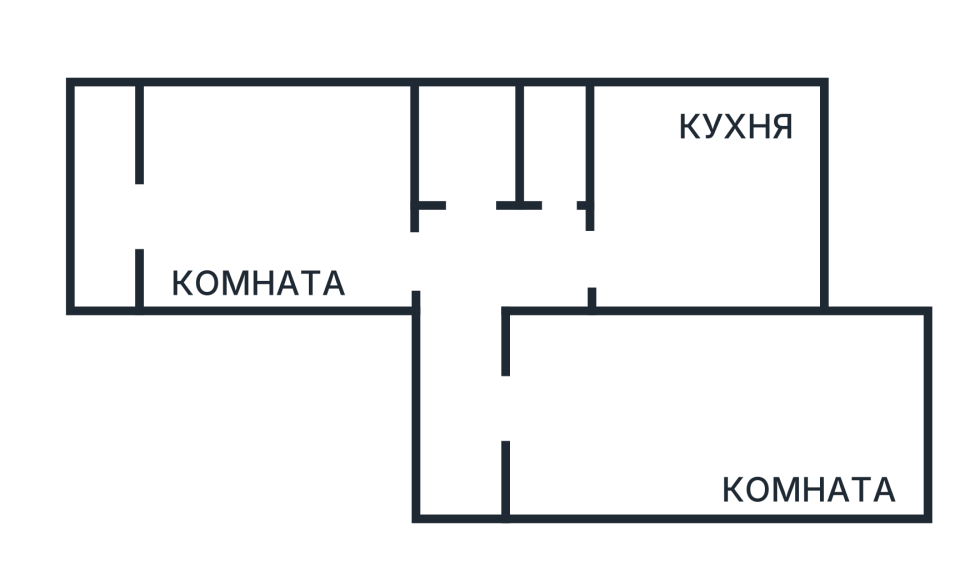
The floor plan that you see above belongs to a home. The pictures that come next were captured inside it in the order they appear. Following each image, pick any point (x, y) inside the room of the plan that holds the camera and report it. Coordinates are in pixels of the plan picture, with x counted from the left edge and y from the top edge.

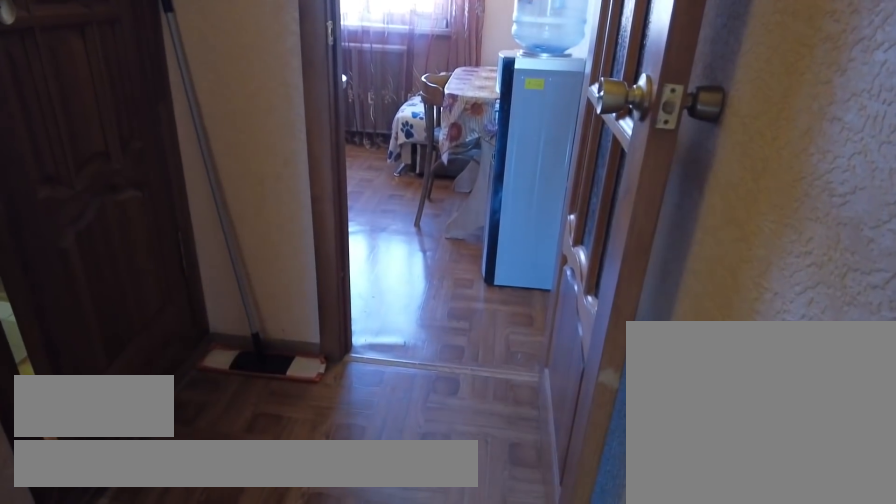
(471, 338)
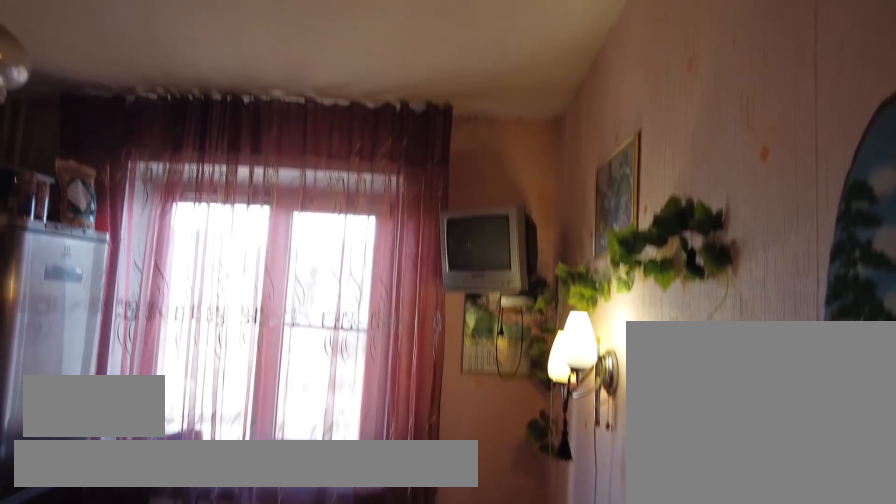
(646, 263)
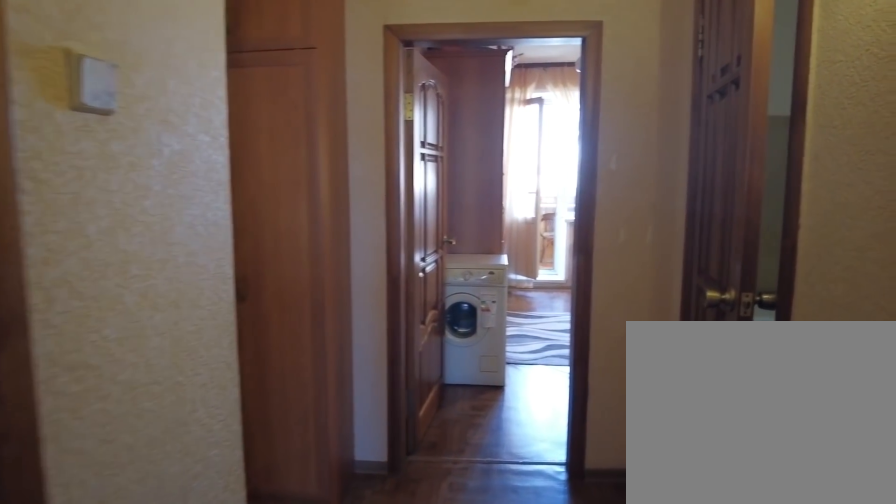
(589, 260)
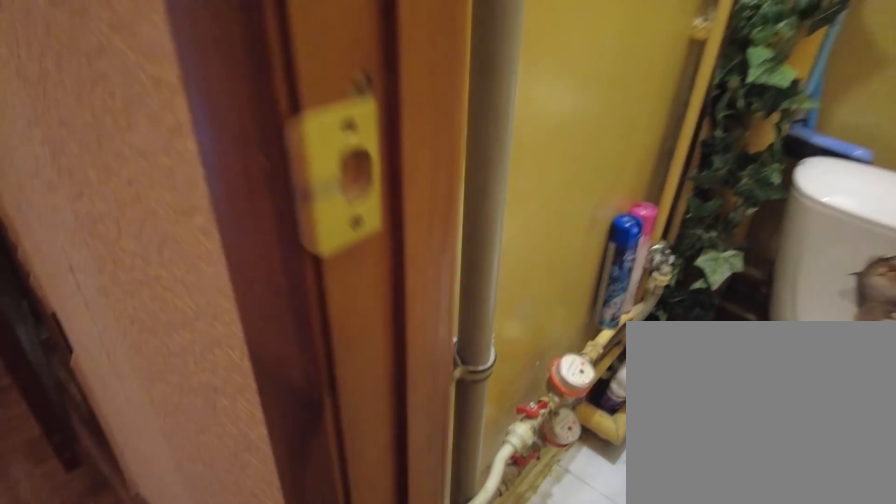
(558, 260)
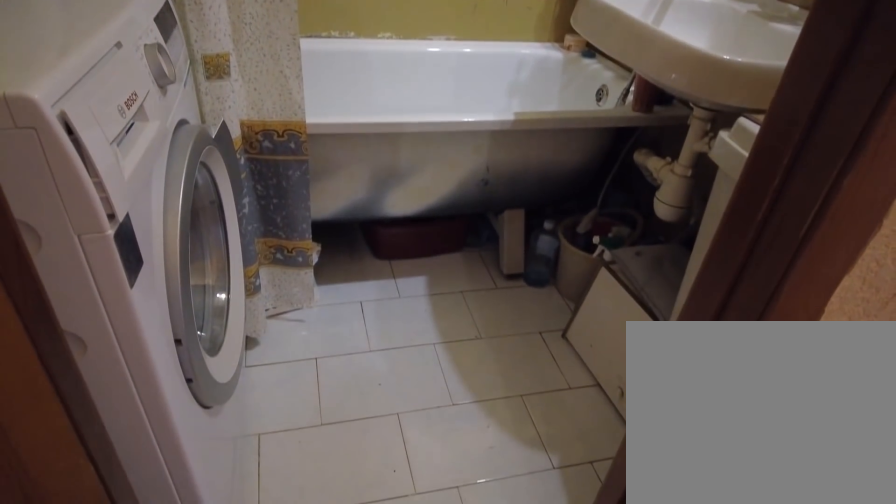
(475, 260)
